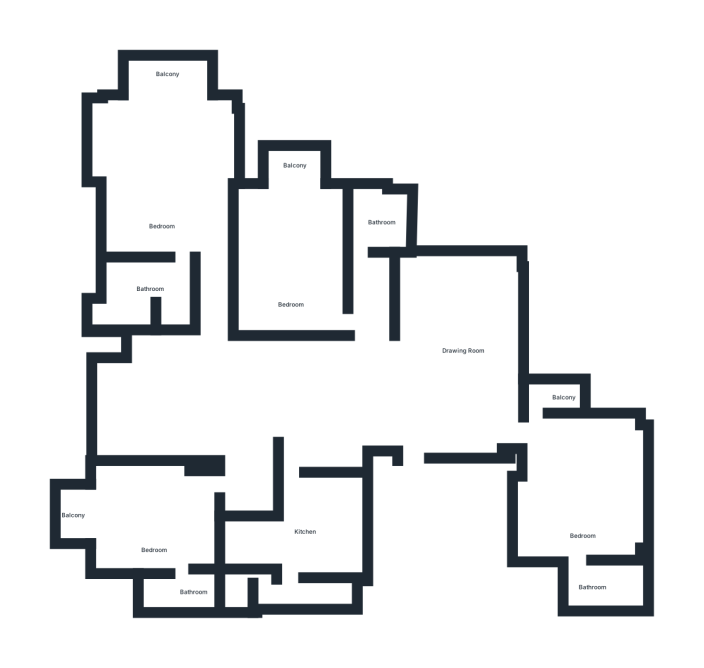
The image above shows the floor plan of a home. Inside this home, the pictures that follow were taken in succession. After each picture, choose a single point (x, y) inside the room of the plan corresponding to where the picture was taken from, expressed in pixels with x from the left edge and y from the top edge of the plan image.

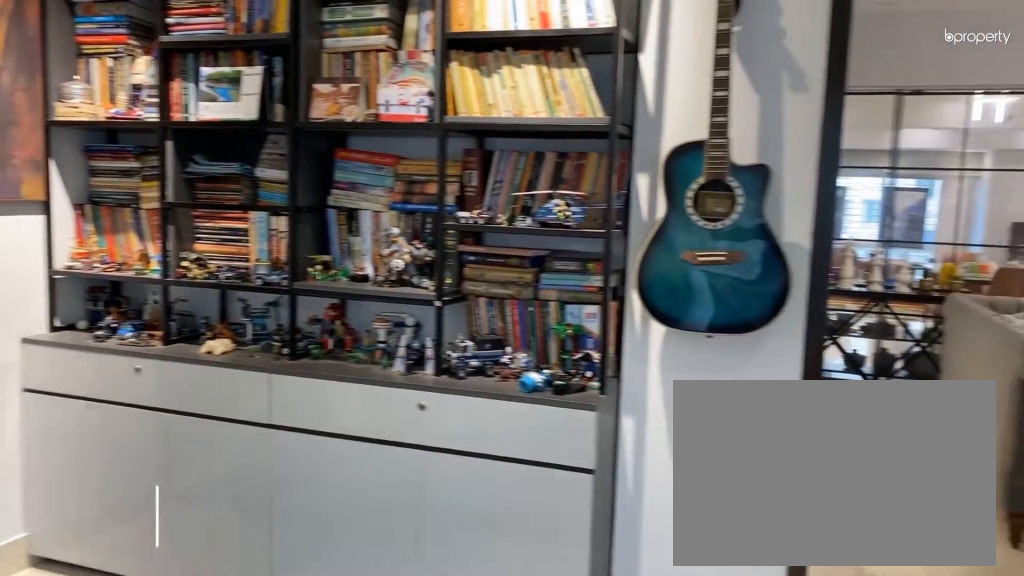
(581, 495)
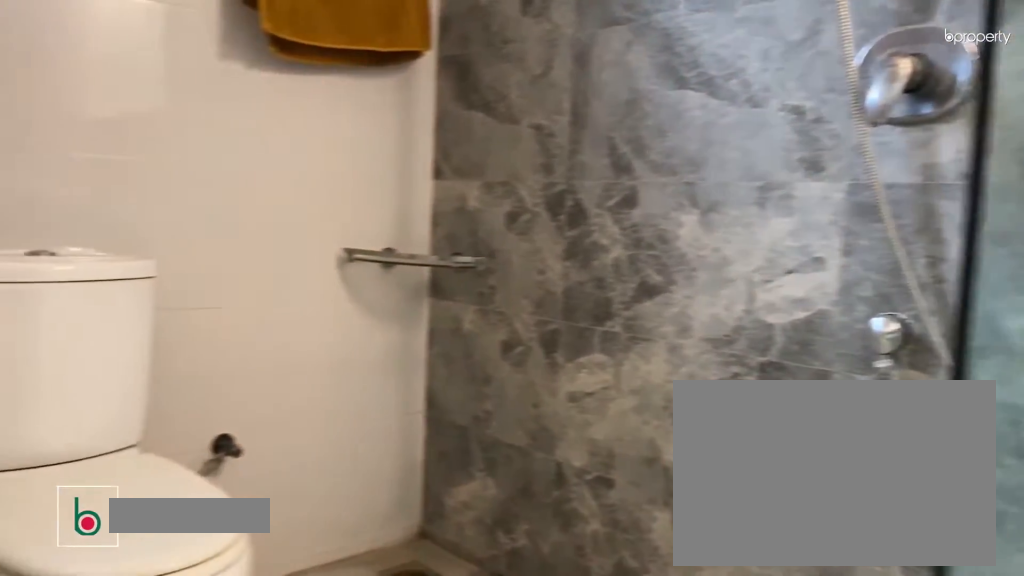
(616, 585)
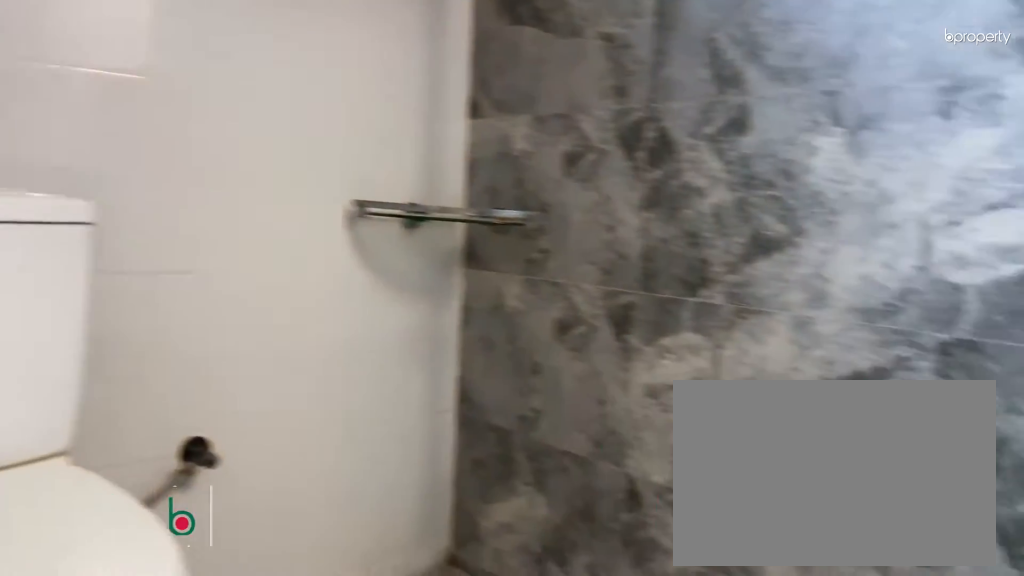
(616, 585)
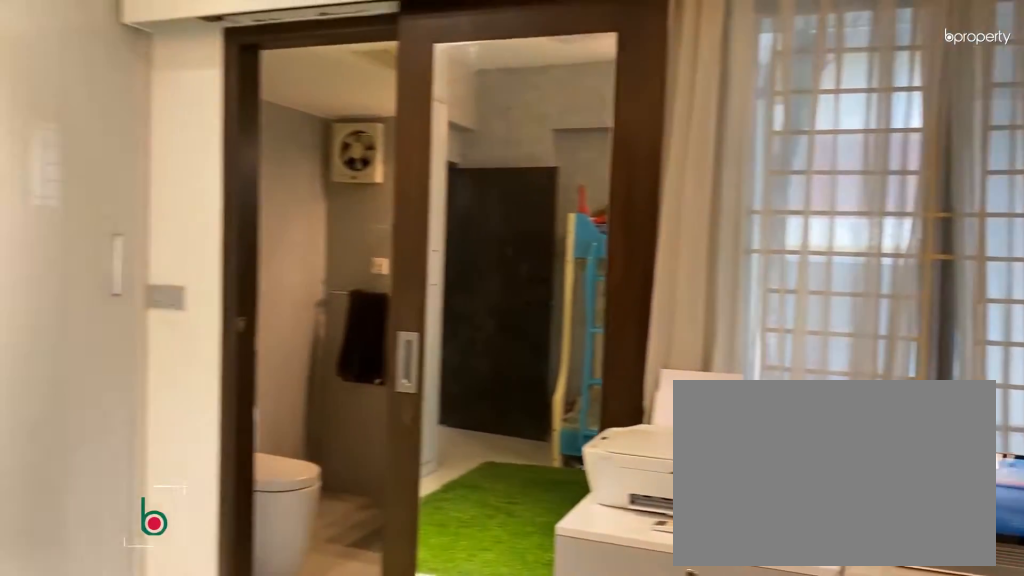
(156, 525)
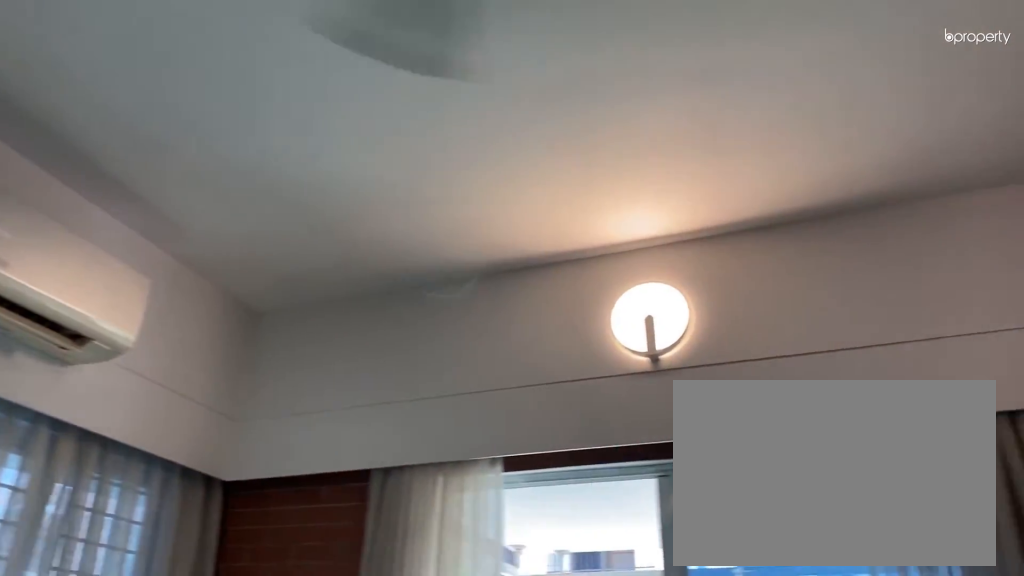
(156, 525)
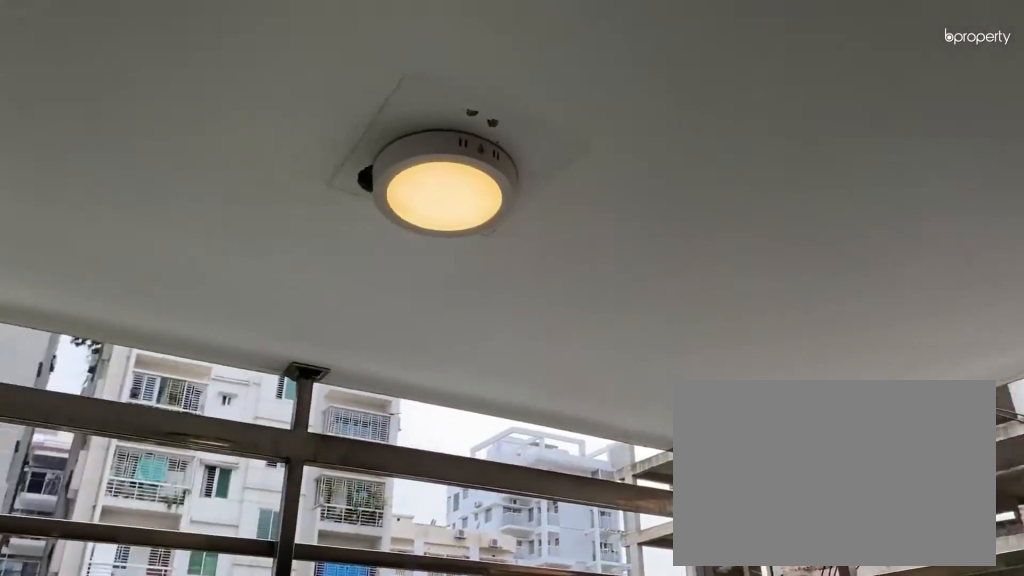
(66, 516)
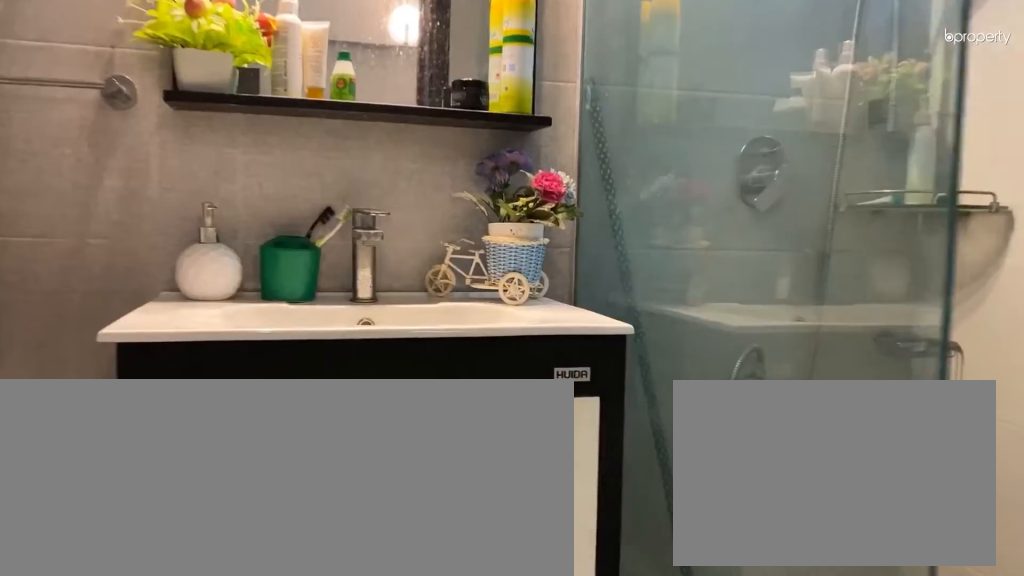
(178, 591)
